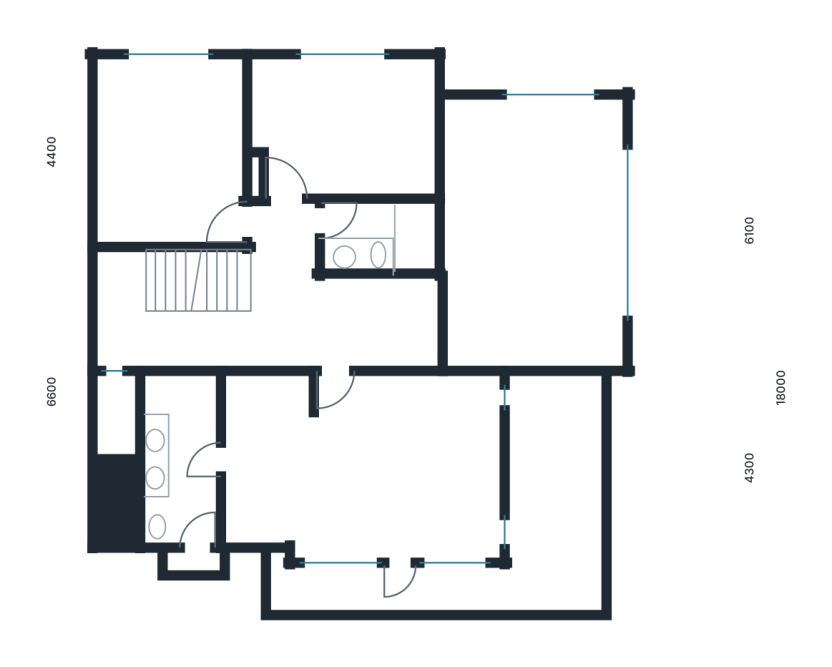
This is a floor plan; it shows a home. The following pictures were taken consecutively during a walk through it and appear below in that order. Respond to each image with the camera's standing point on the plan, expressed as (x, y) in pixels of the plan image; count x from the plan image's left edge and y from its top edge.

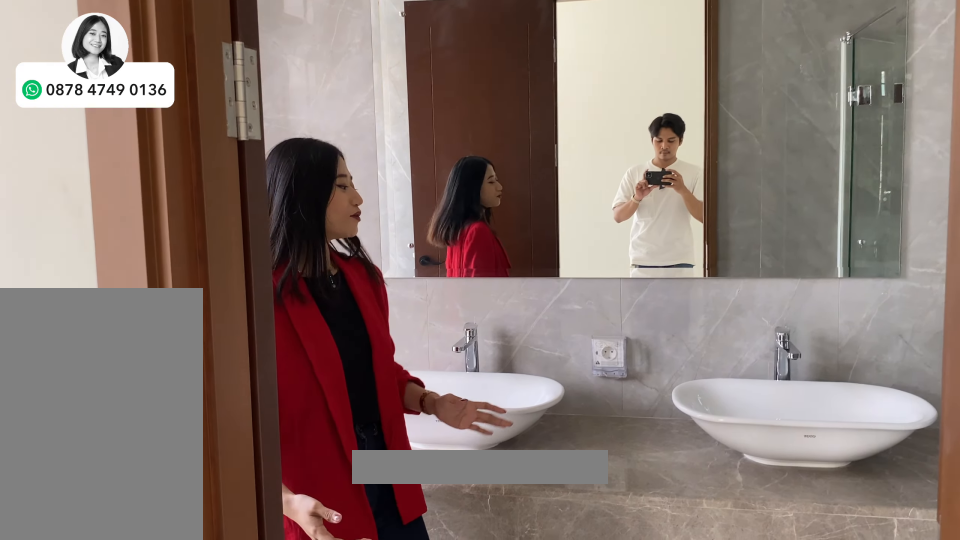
(192, 449)
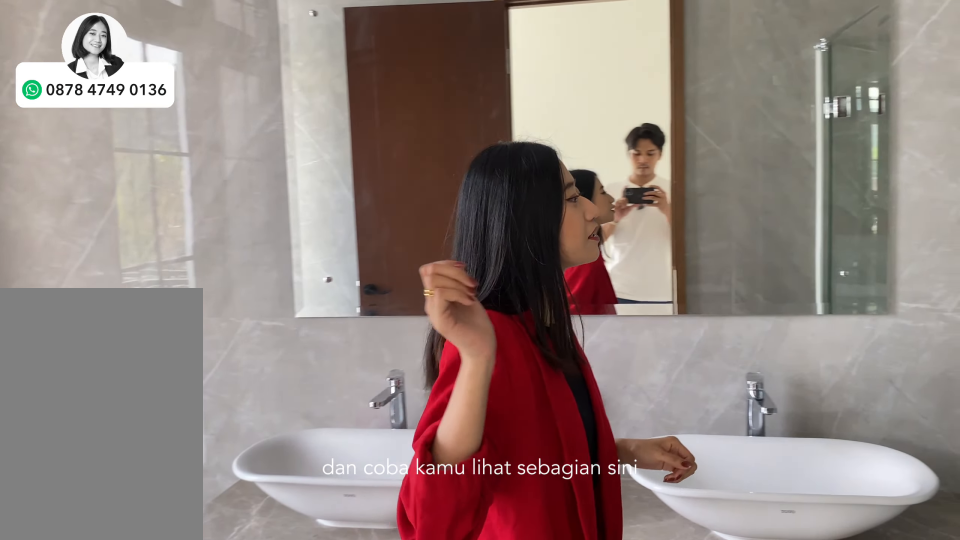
(192, 449)
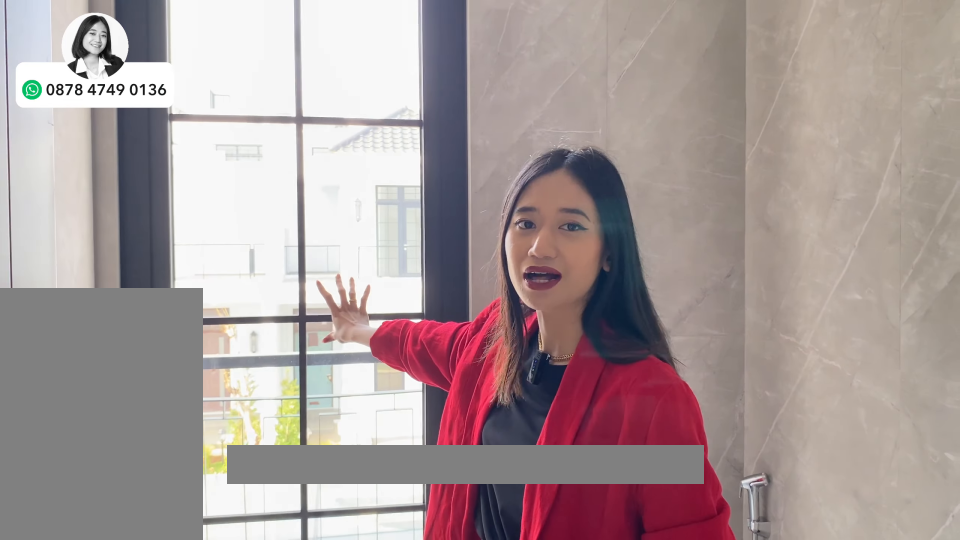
(192, 449)
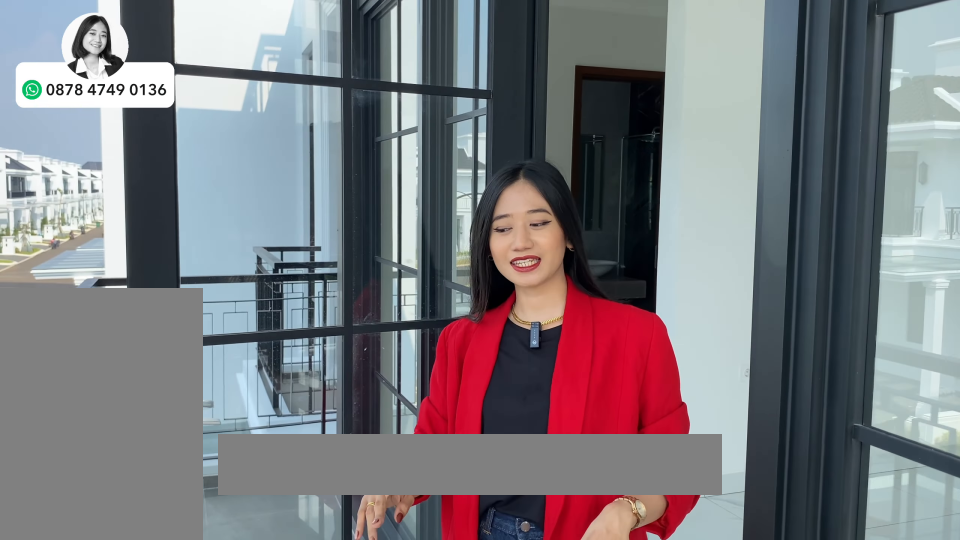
(436, 593)
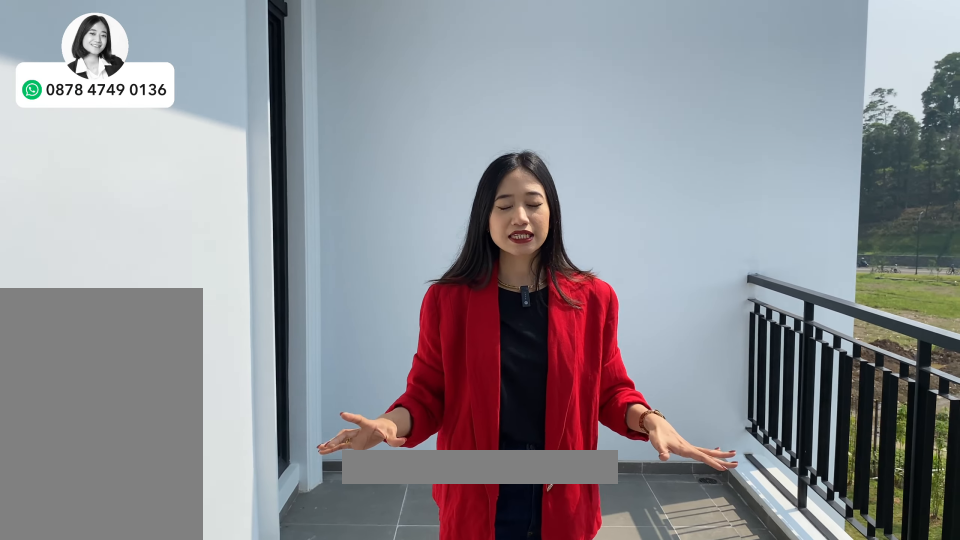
(566, 479)
